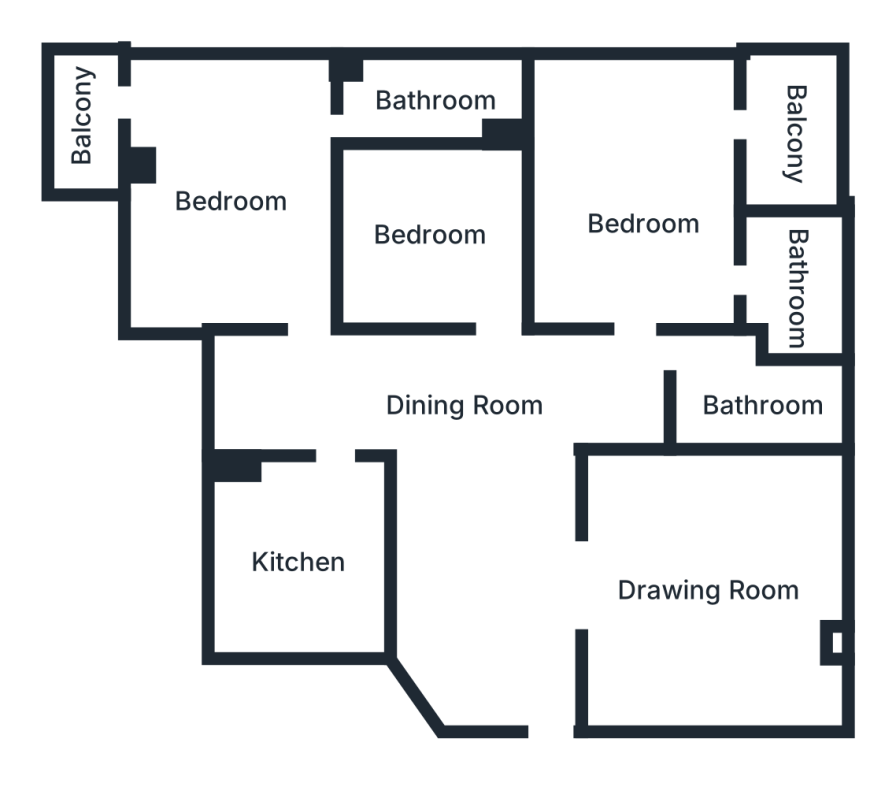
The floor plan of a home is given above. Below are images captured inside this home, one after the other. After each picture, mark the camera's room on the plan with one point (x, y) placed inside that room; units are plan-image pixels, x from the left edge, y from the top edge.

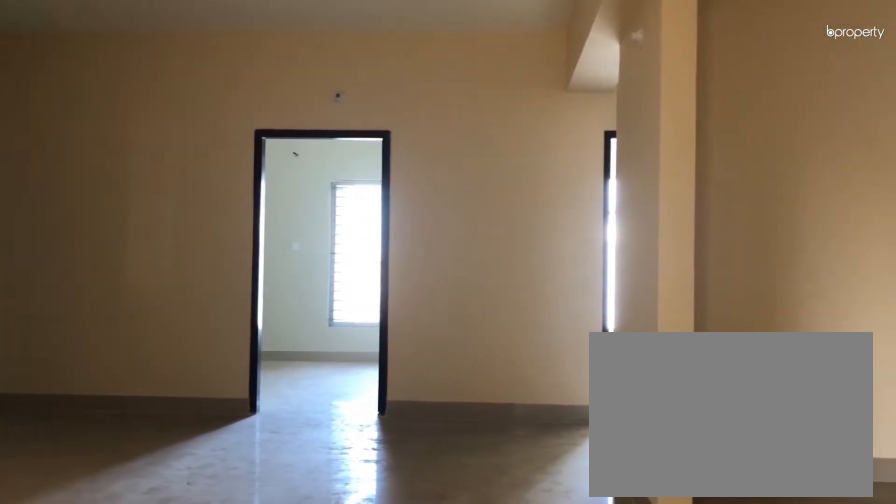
(471, 407)
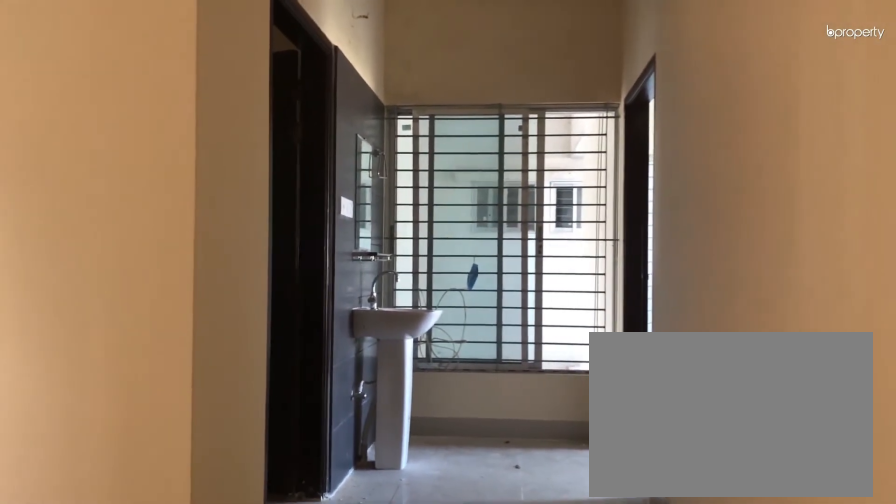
(470, 407)
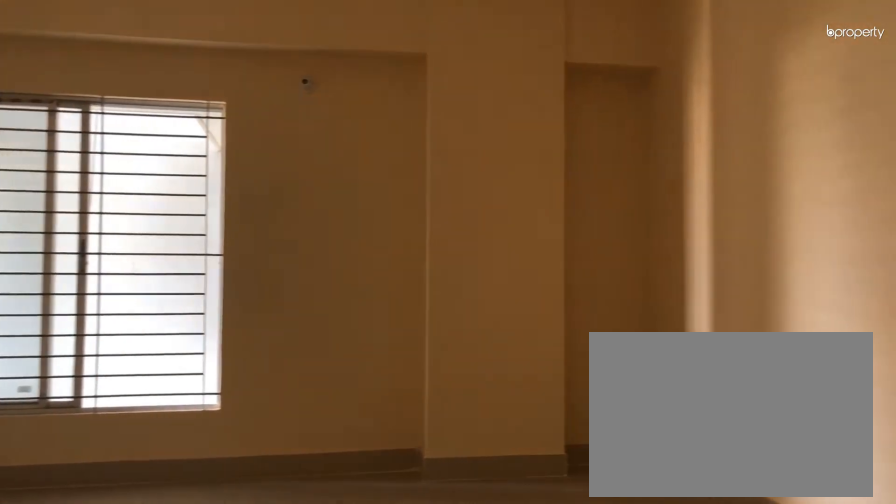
(714, 590)
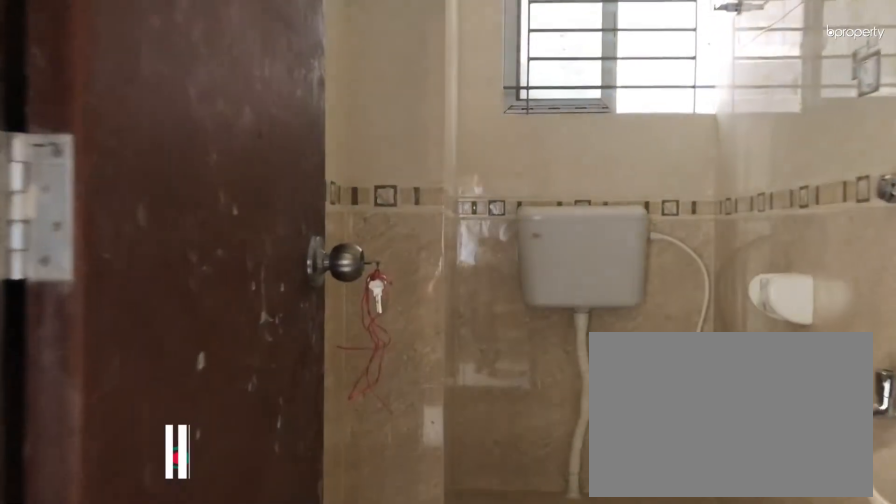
(756, 402)
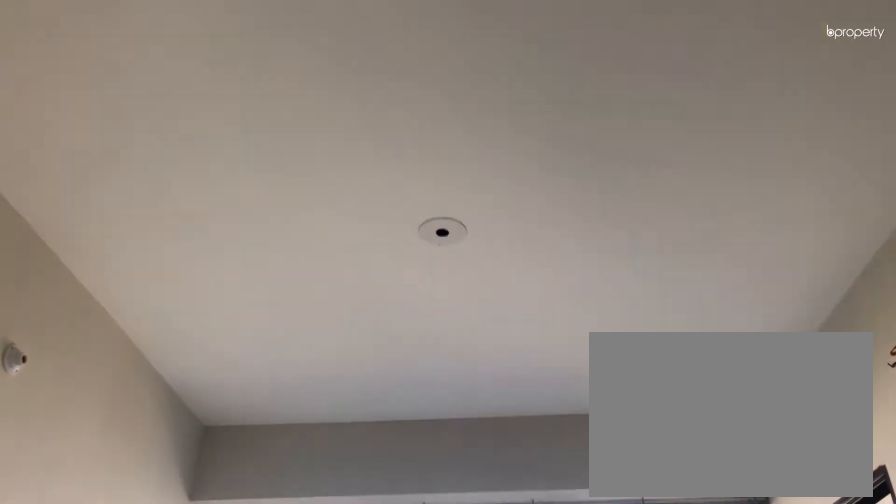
(646, 224)
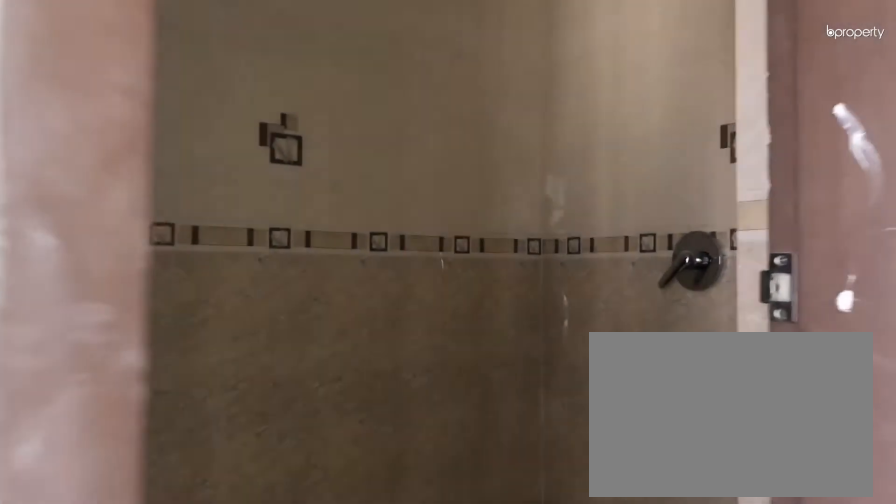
(800, 283)
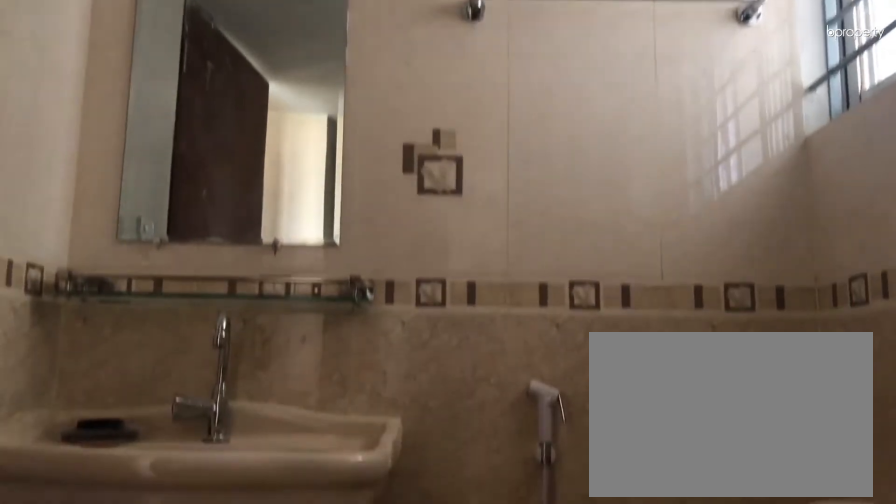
(800, 283)
